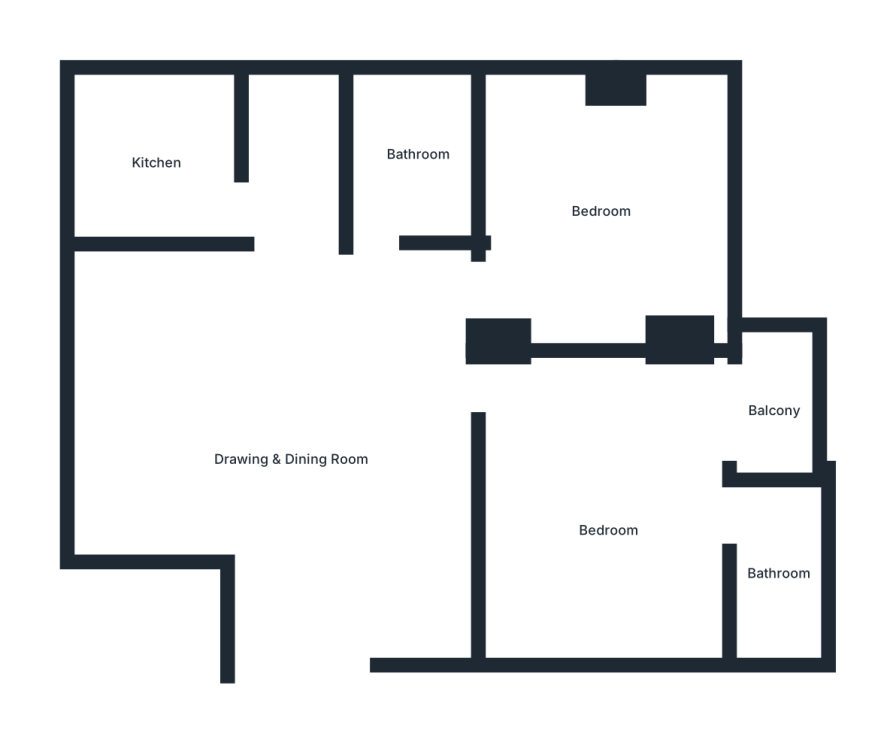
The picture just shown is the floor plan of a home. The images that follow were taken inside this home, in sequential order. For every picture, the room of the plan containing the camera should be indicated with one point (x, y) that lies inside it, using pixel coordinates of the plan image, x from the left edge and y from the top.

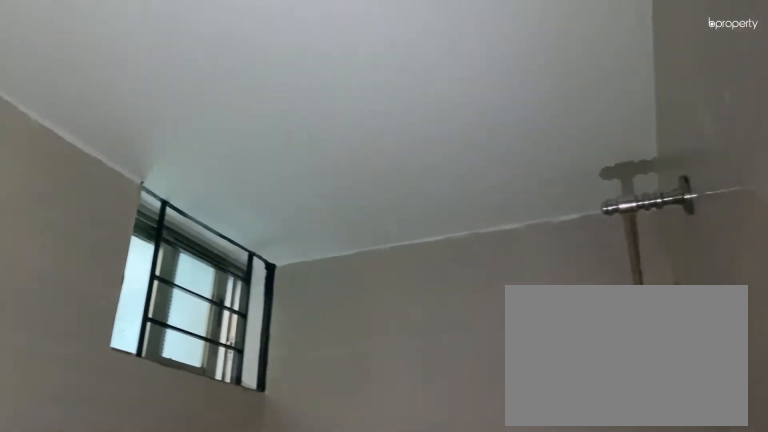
(779, 575)
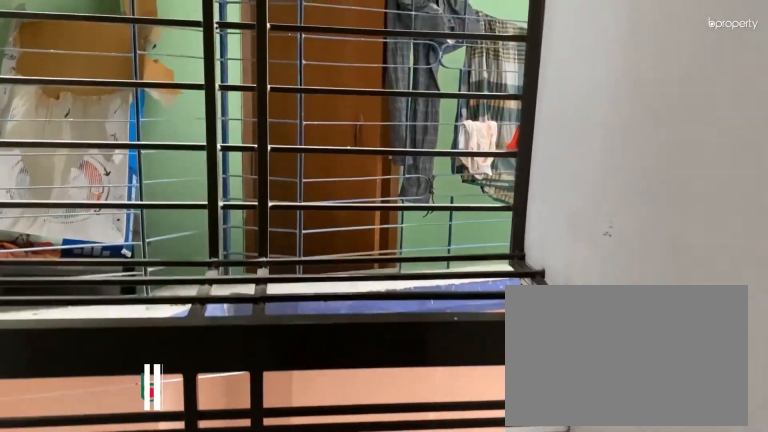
(779, 408)
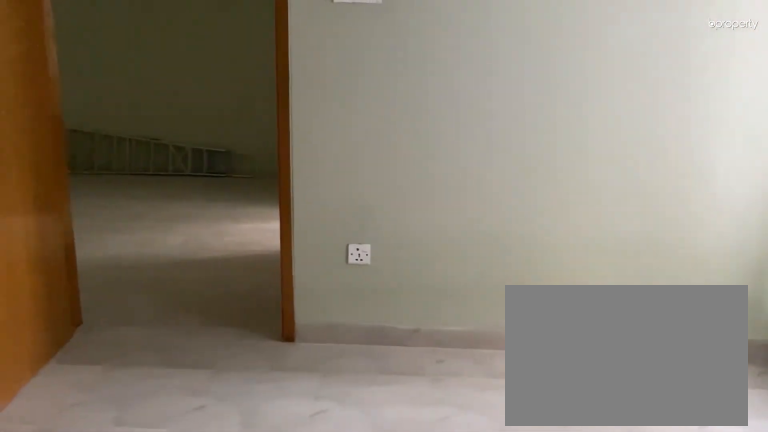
(602, 209)
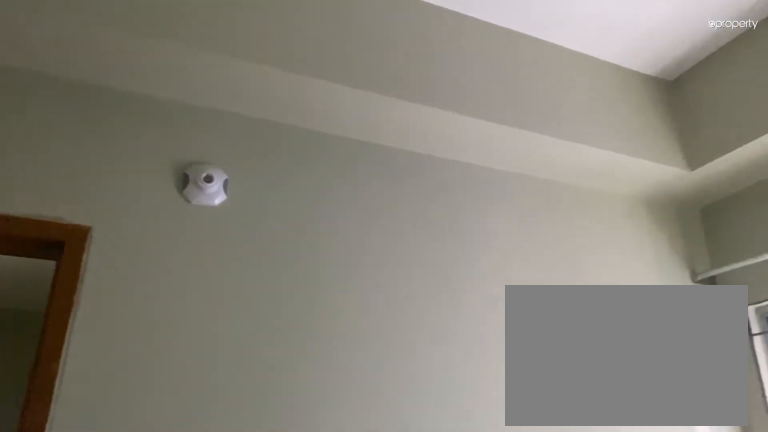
(602, 209)
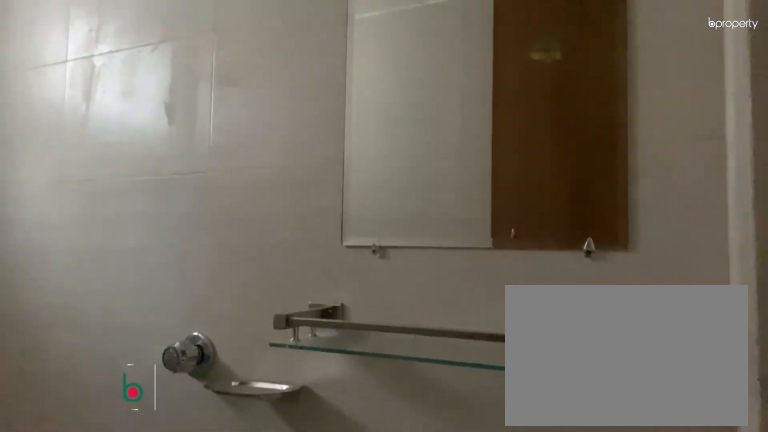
(425, 156)
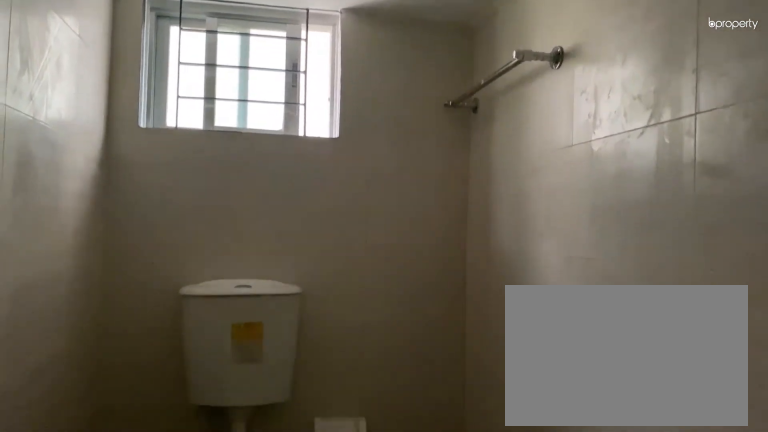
(425, 156)
